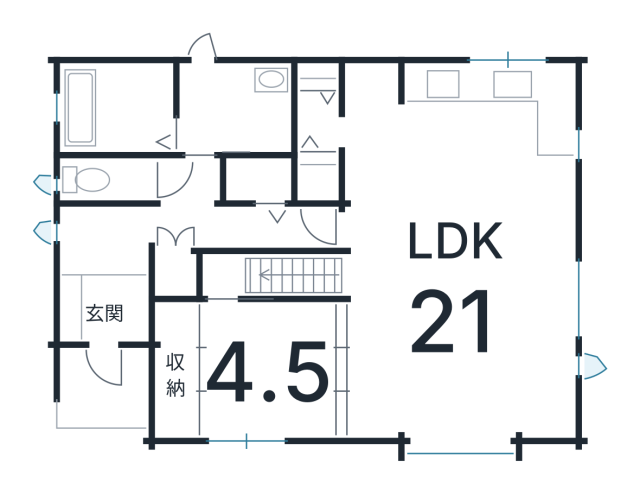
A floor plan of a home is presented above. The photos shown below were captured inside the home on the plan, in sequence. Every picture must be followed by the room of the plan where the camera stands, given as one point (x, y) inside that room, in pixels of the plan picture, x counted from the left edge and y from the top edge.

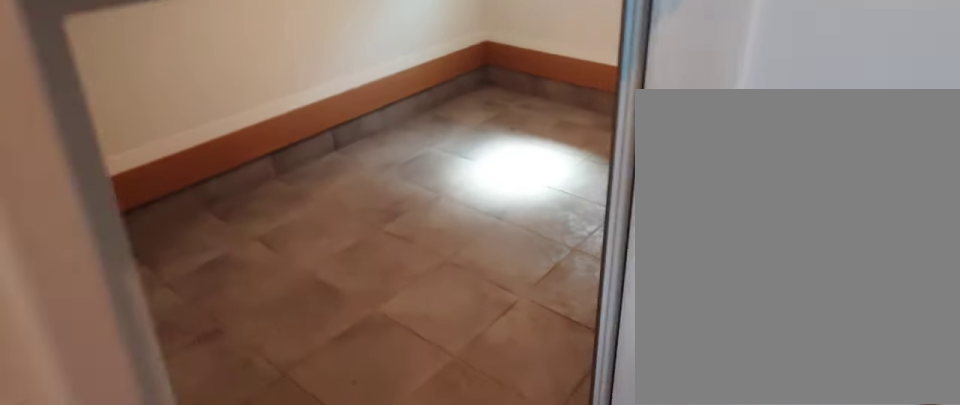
(105, 302)
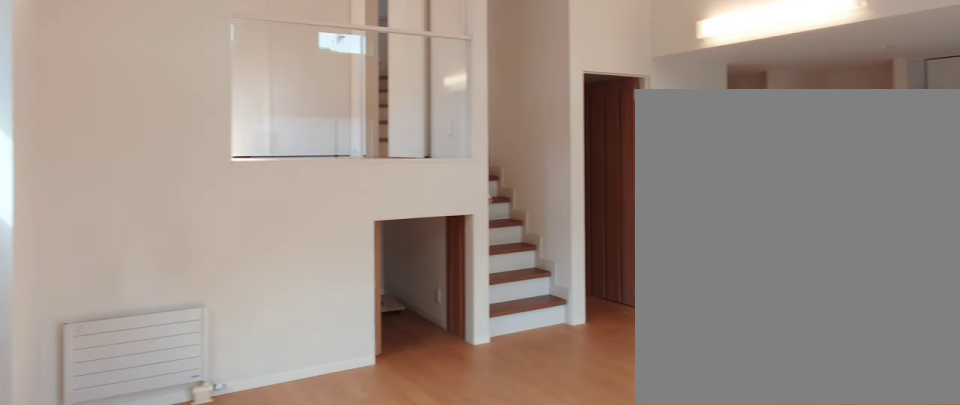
(444, 329)
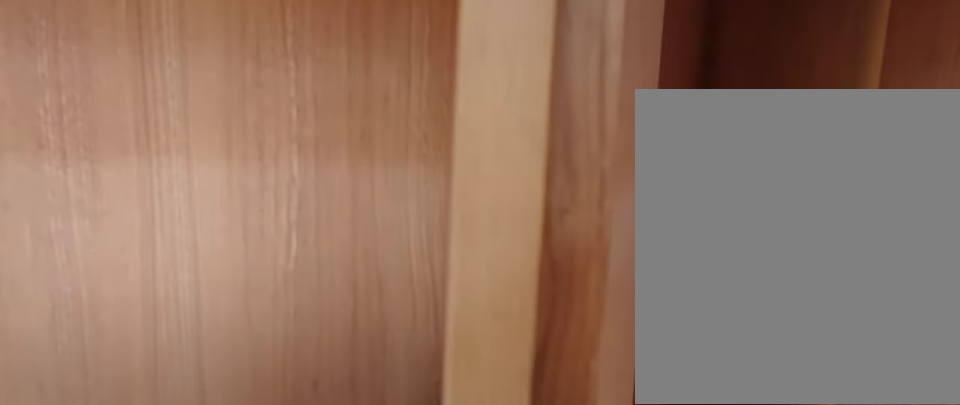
(444, 329)
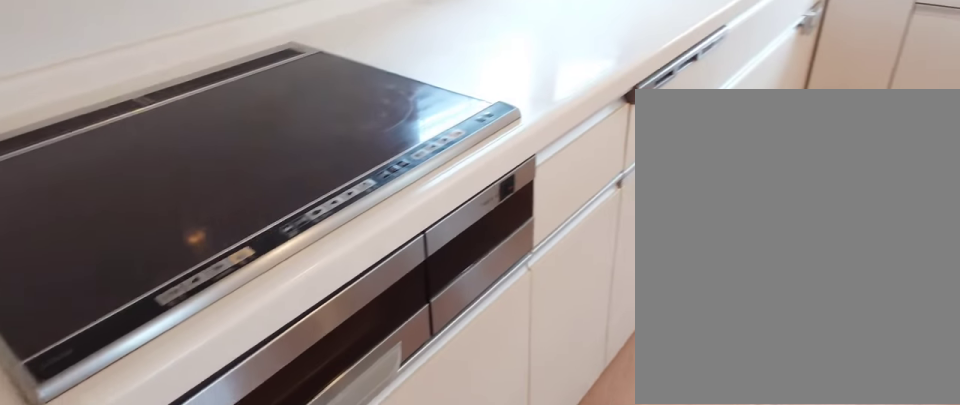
(460, 132)
